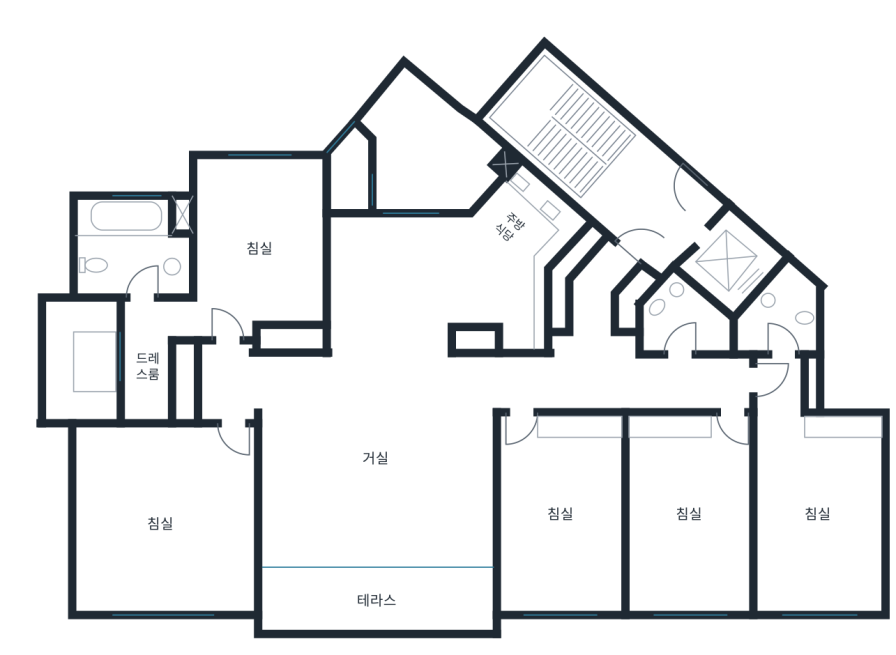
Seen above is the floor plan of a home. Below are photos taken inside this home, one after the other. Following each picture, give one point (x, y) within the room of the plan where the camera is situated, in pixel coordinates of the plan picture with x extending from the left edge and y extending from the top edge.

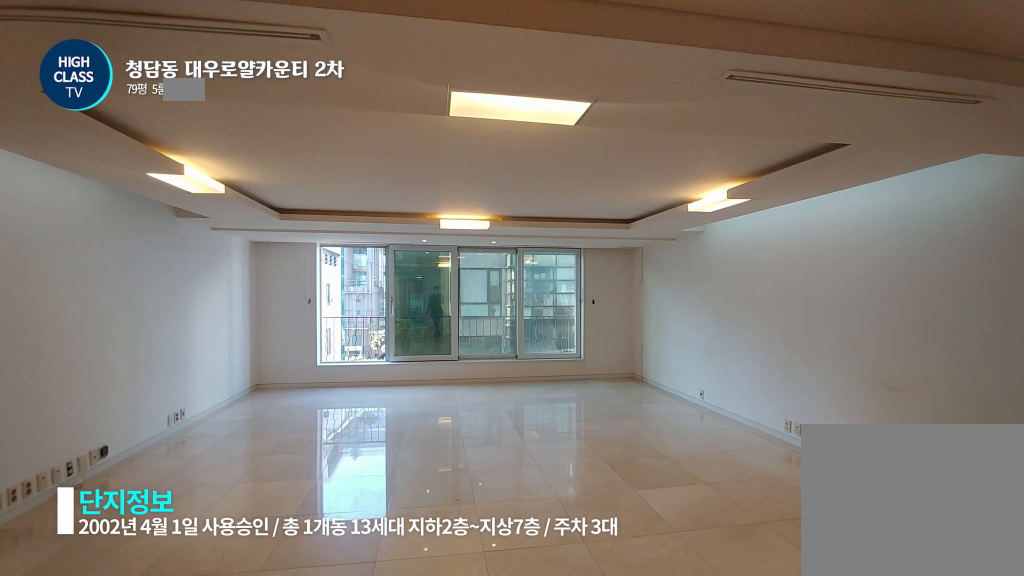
(376, 470)
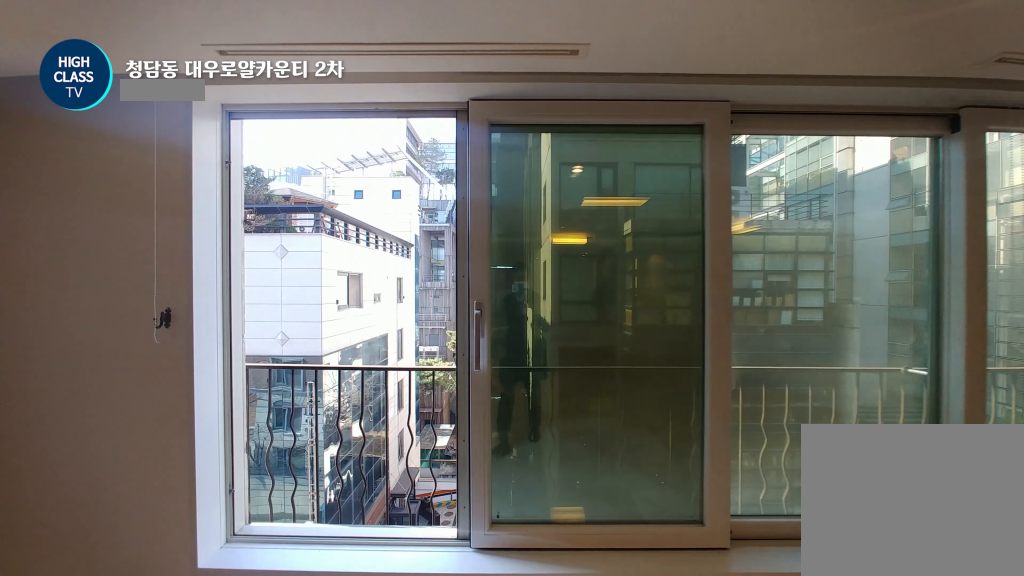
(376, 470)
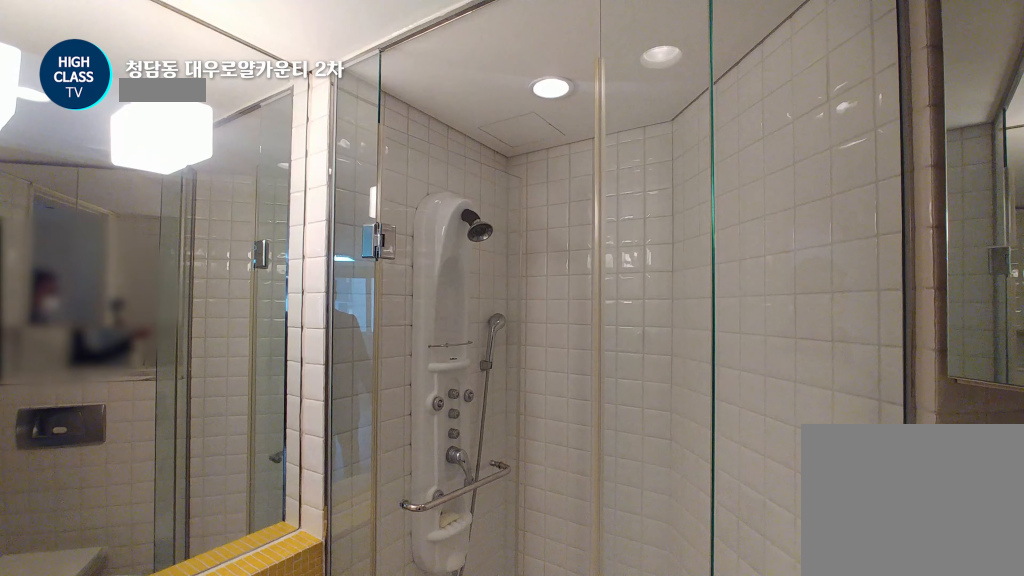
(780, 315)
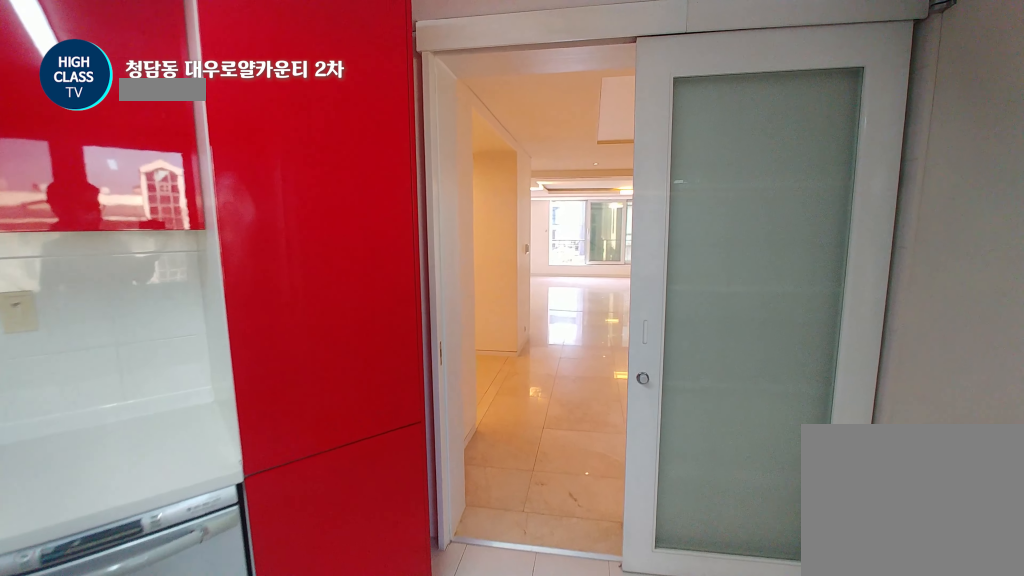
(431, 151)
